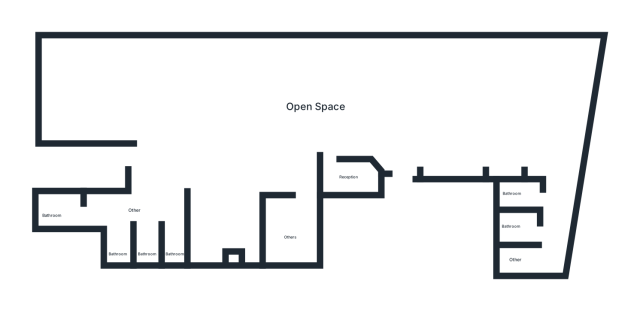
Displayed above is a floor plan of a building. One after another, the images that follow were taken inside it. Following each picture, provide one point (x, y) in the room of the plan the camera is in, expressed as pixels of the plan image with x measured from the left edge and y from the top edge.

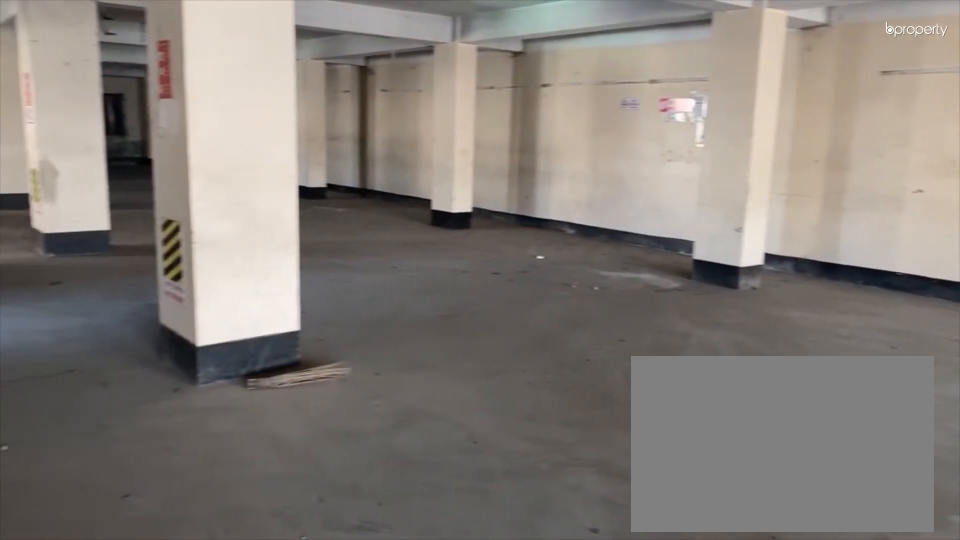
(479, 122)
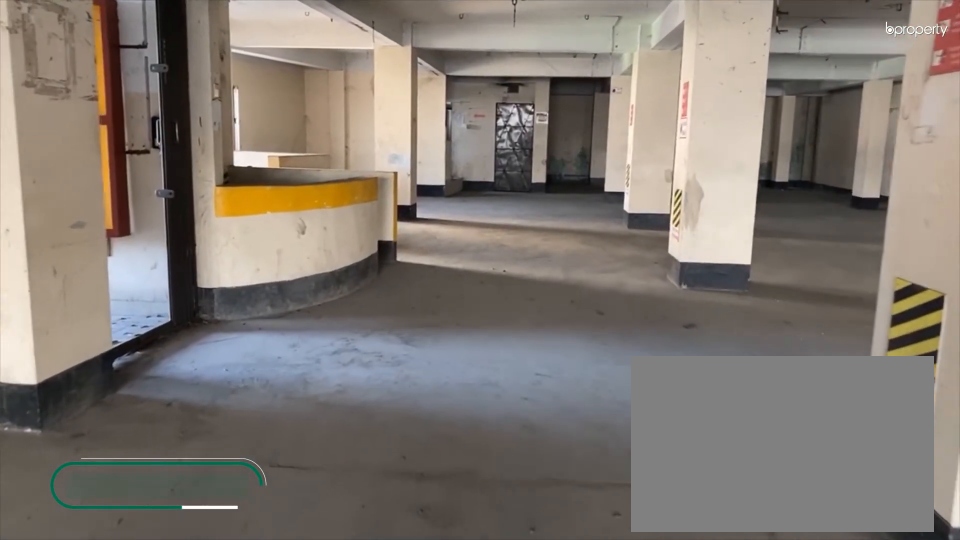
(396, 128)
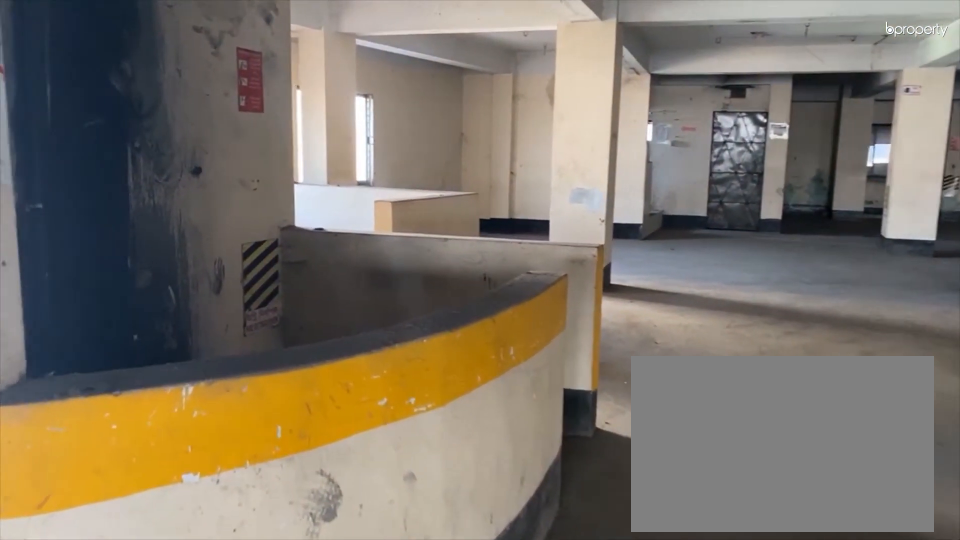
(396, 128)
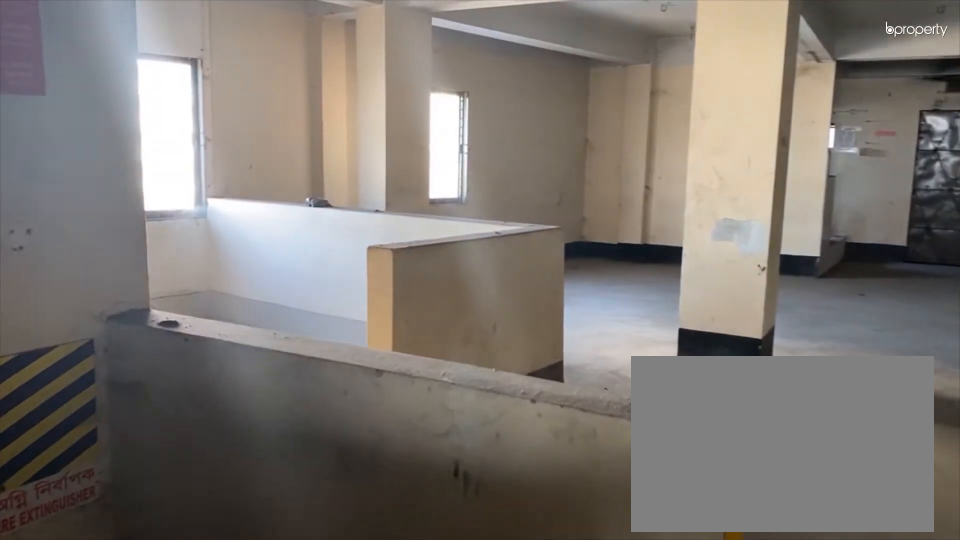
(279, 149)
